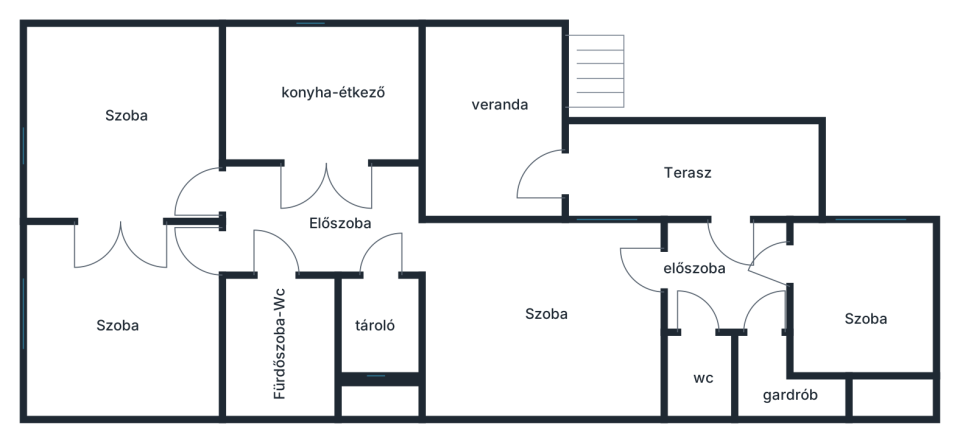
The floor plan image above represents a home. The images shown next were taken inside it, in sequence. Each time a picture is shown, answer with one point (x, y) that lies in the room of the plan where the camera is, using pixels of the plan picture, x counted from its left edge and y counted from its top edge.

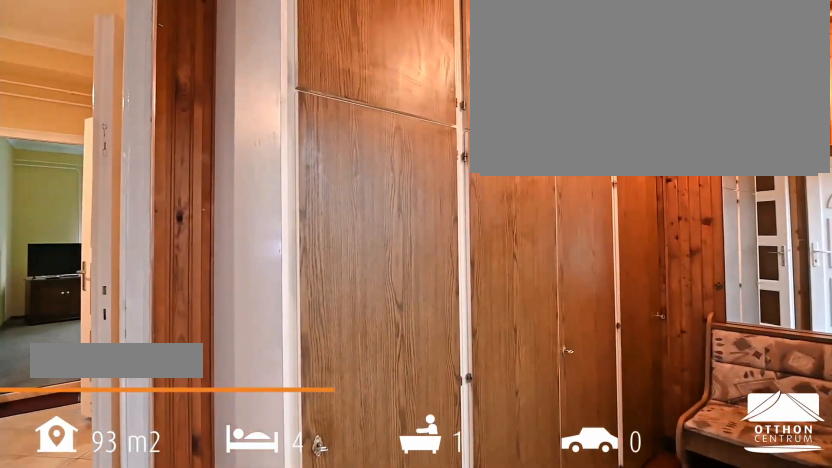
(447, 202)
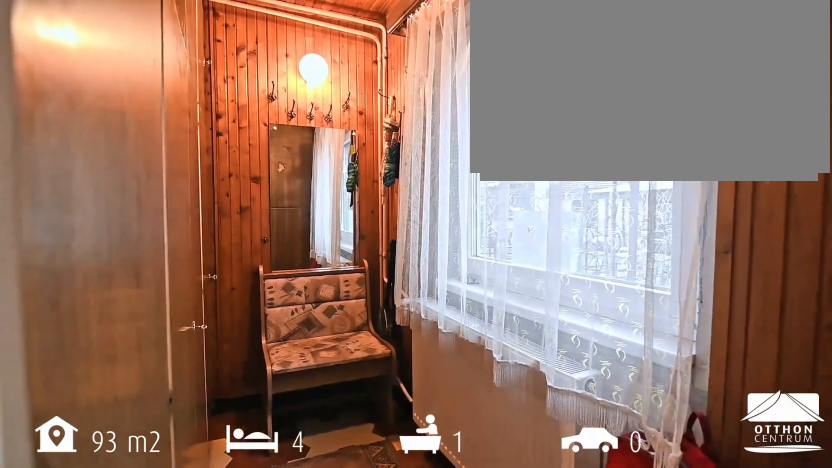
(490, 124)
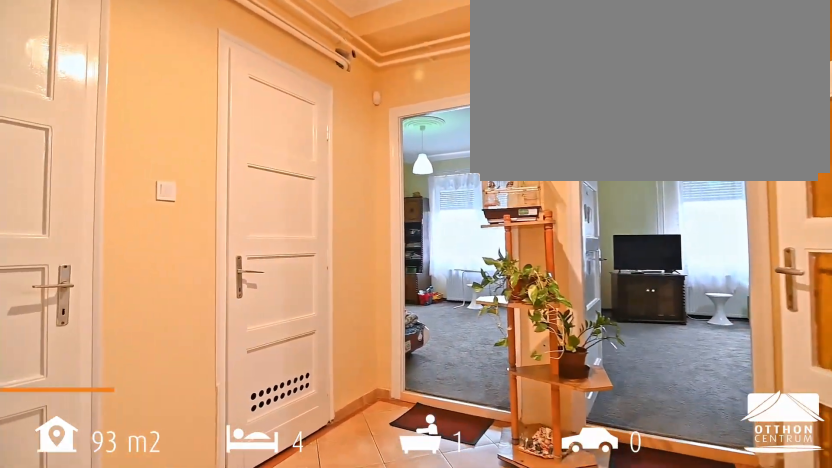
(327, 221)
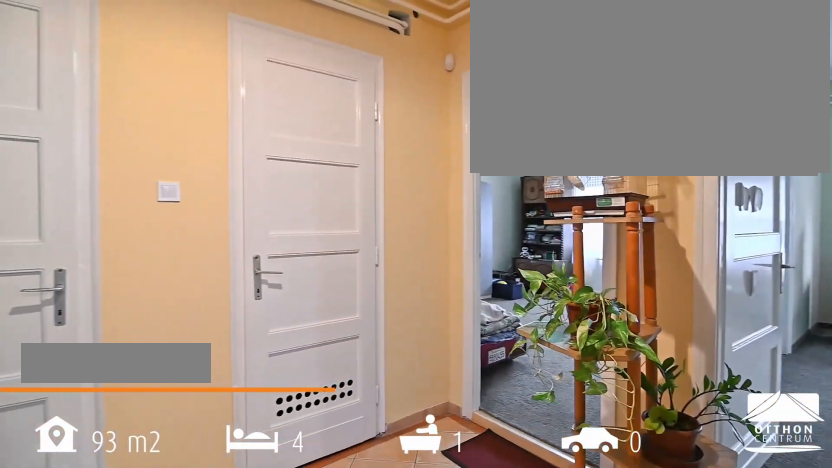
(328, 221)
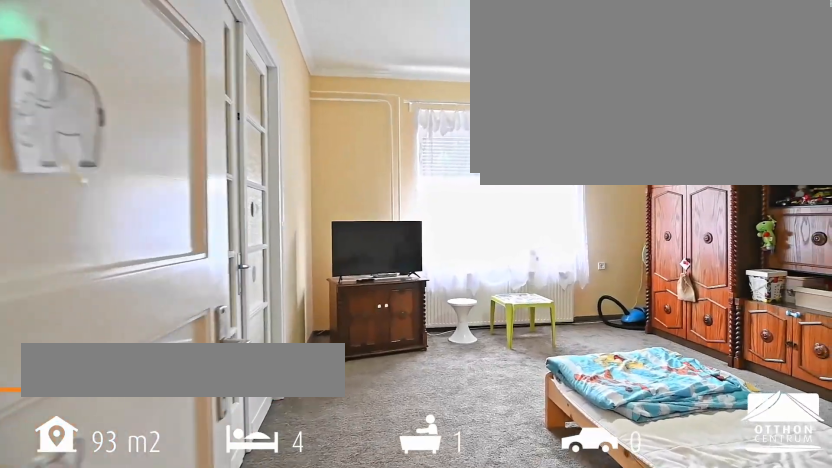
(126, 133)
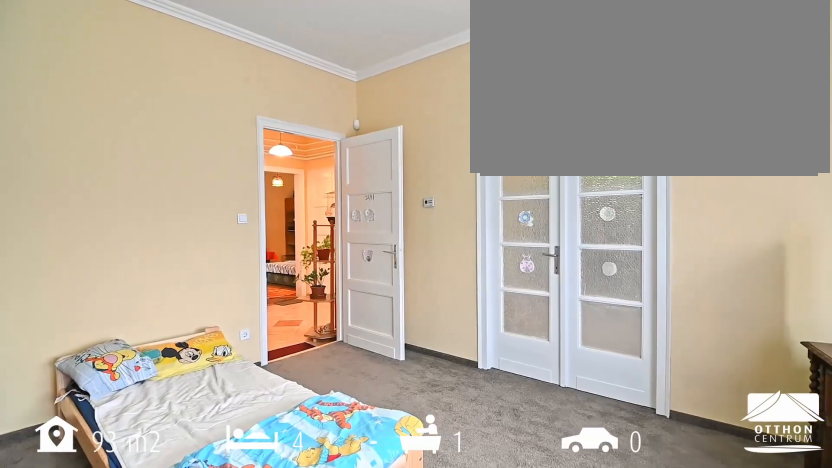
(126, 133)
